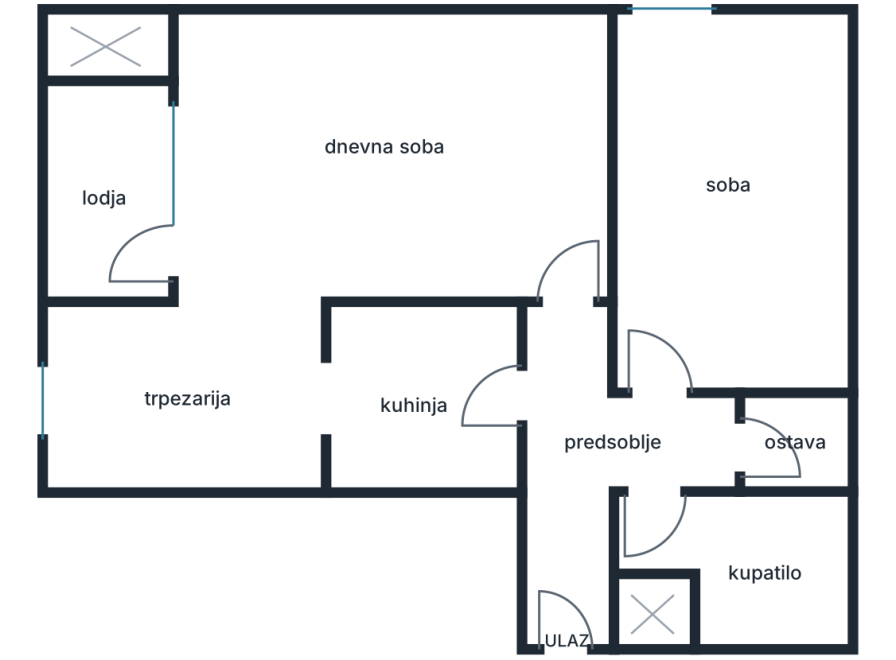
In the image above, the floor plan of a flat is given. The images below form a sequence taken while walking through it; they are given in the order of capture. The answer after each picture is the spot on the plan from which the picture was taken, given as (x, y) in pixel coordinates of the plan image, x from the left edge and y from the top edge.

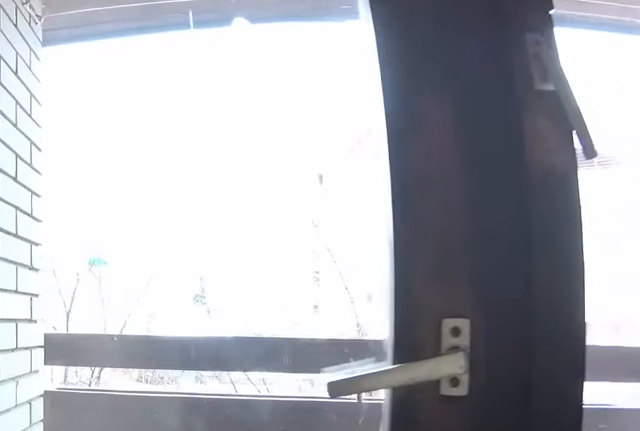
(223, 211)
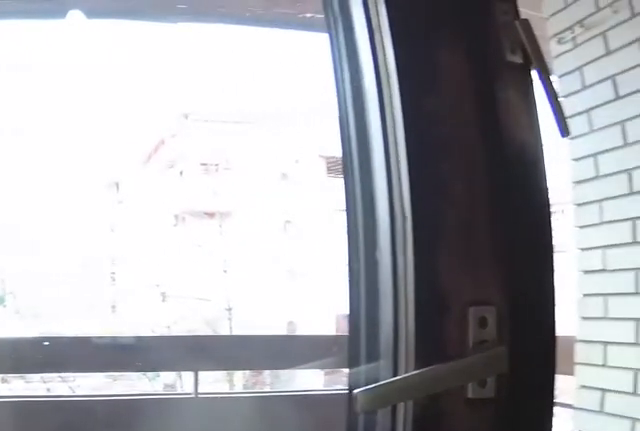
(212, 211)
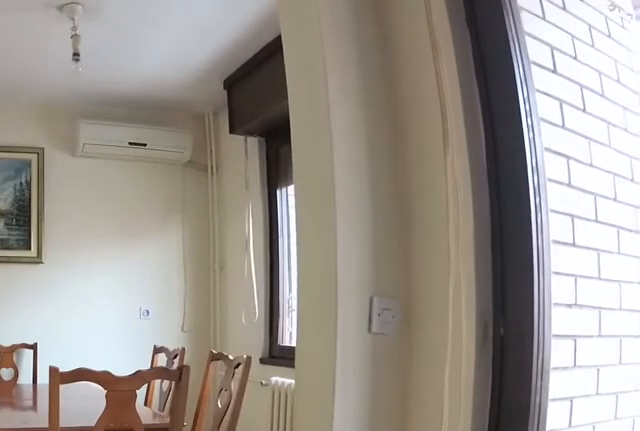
(218, 209)
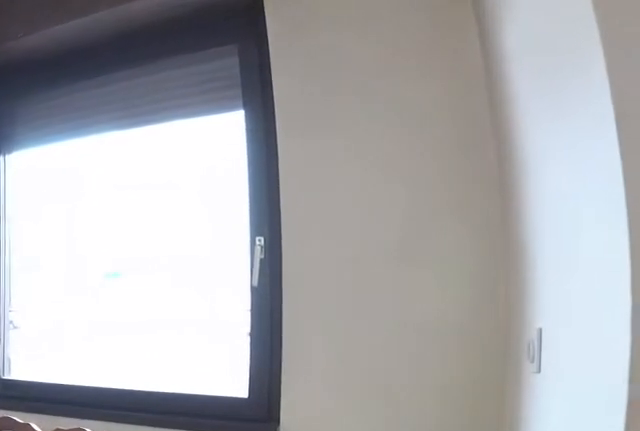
(217, 276)
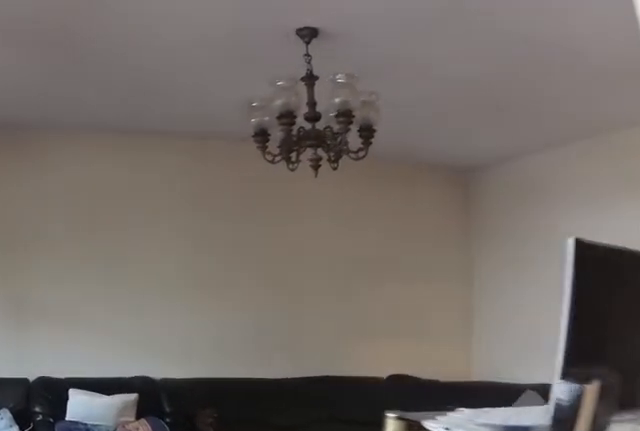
(251, 340)
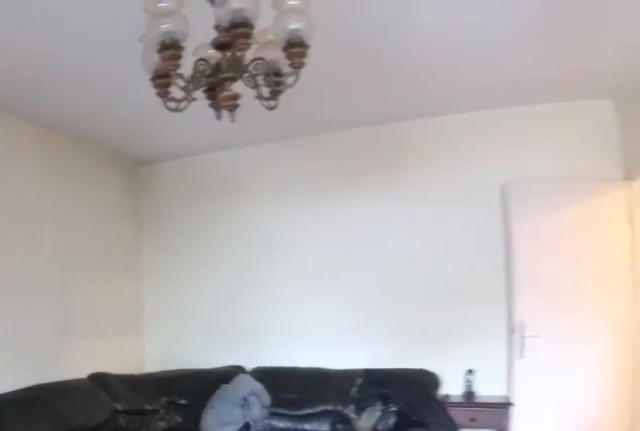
(199, 219)
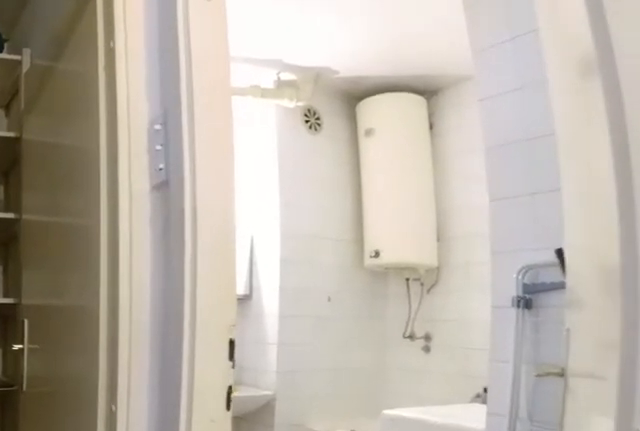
(529, 429)
